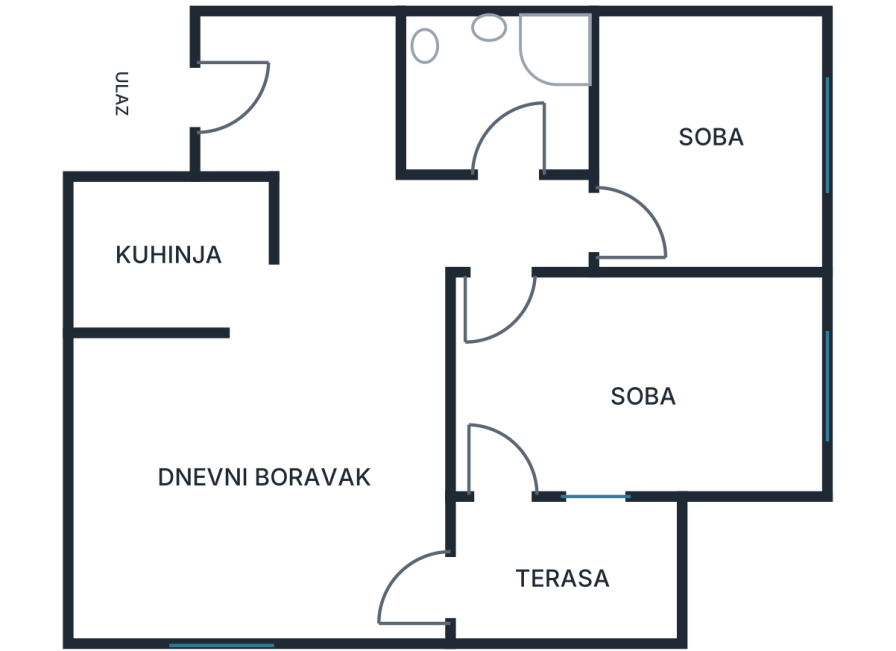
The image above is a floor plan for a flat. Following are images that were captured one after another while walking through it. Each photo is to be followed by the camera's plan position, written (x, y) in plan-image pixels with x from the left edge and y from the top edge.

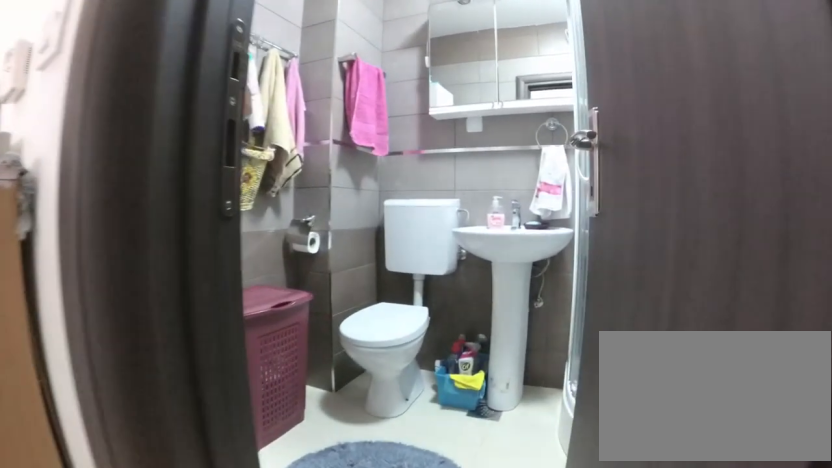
(541, 233)
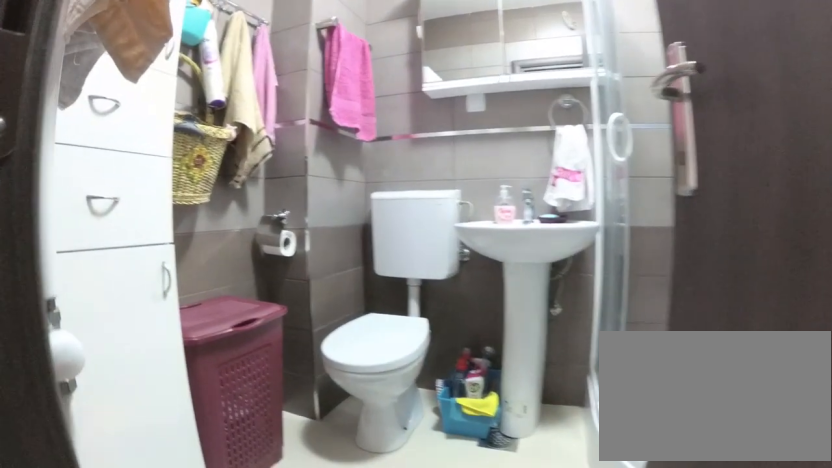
(513, 211)
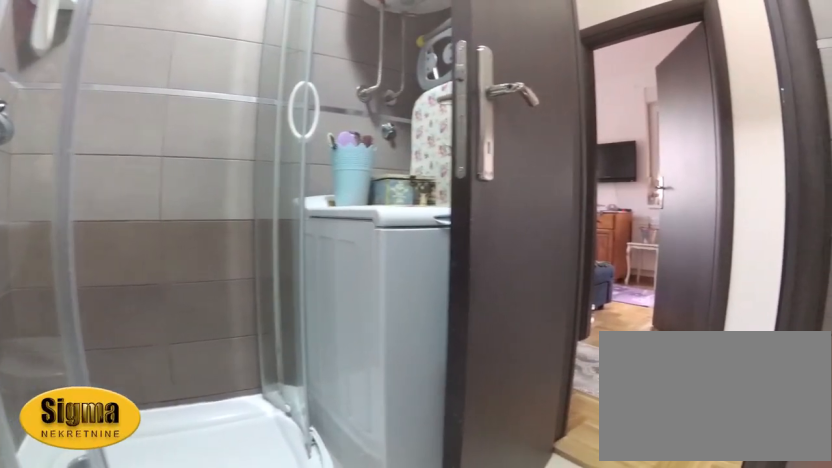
(461, 68)
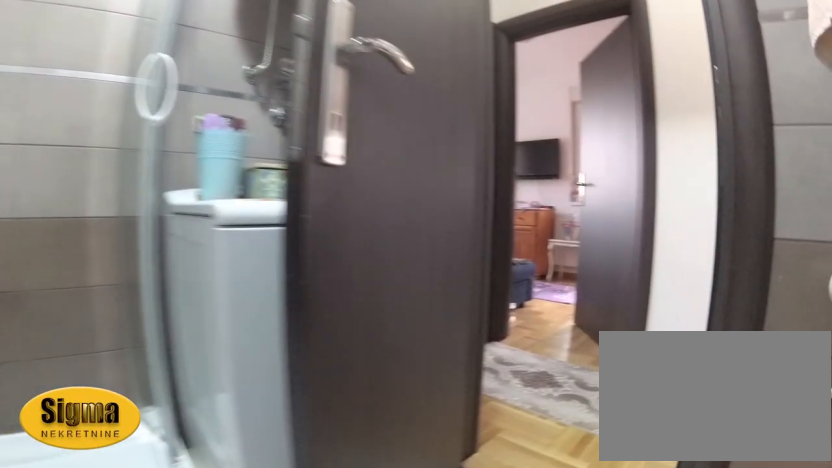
(475, 70)
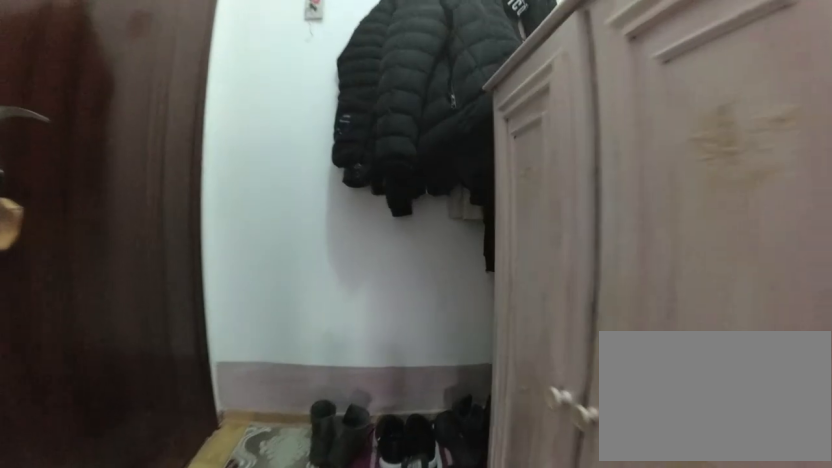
(360, 168)
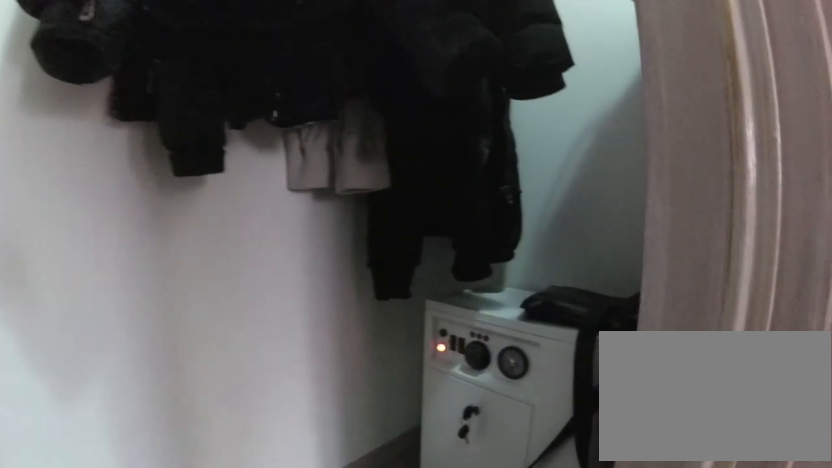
(347, 114)
